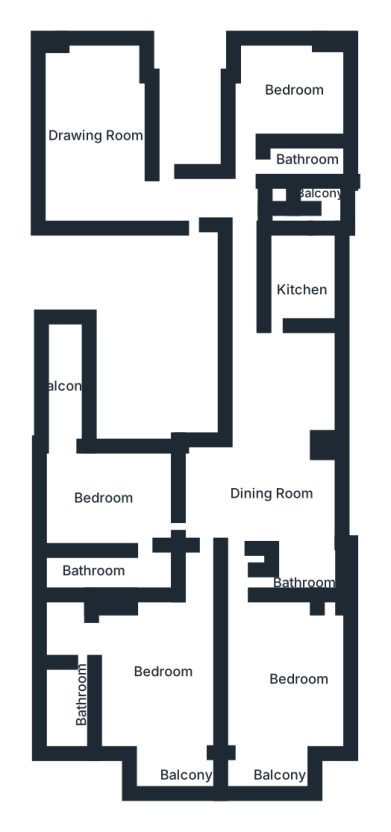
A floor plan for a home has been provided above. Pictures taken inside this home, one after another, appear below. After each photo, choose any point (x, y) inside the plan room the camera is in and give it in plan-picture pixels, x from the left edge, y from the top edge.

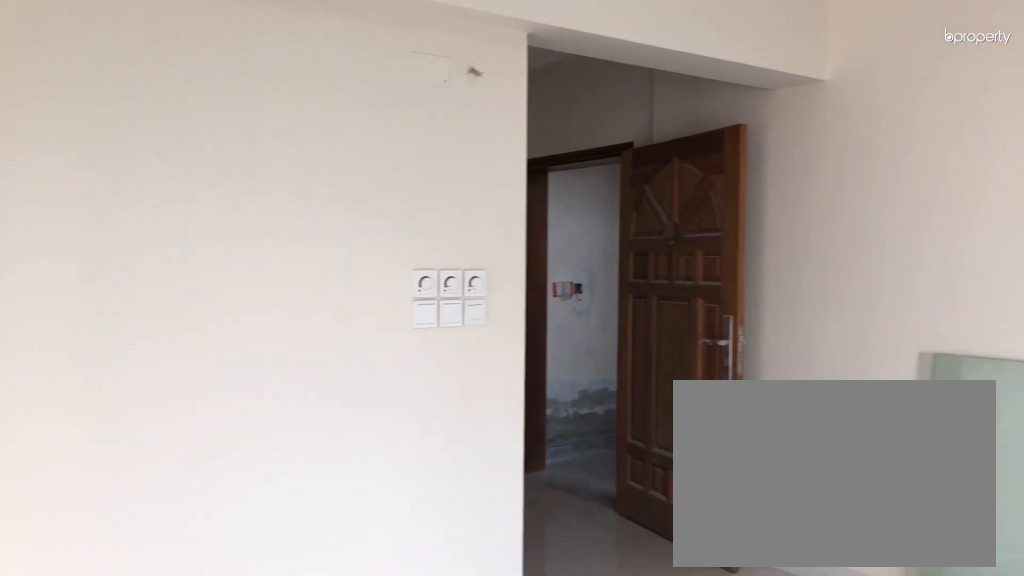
(97, 157)
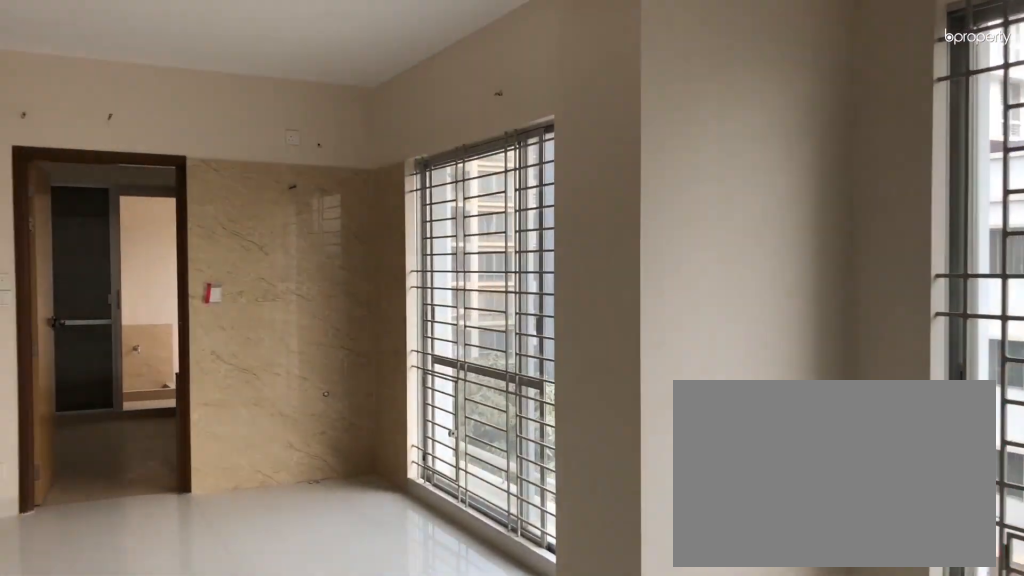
(255, 455)
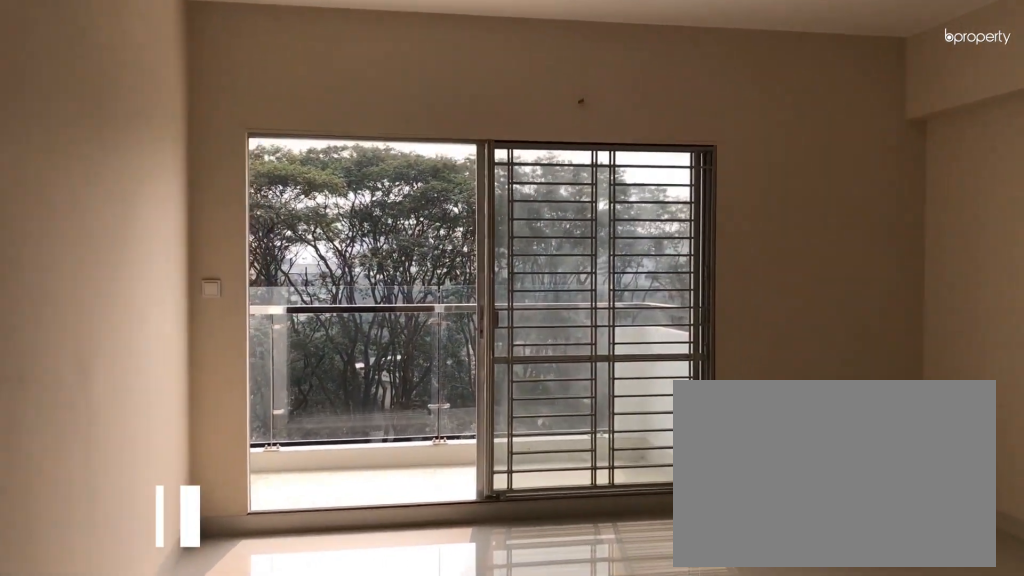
(155, 686)
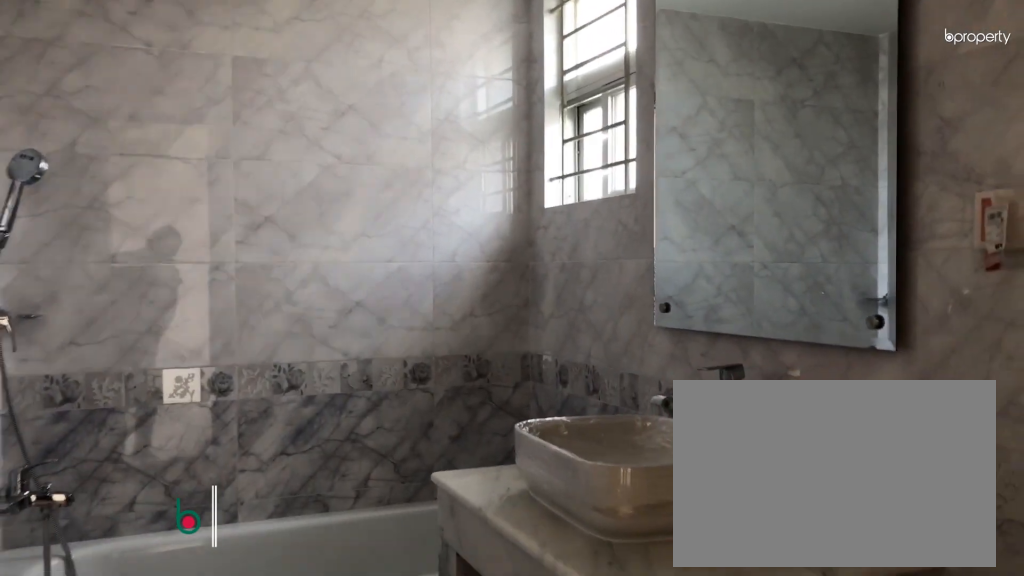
(81, 703)
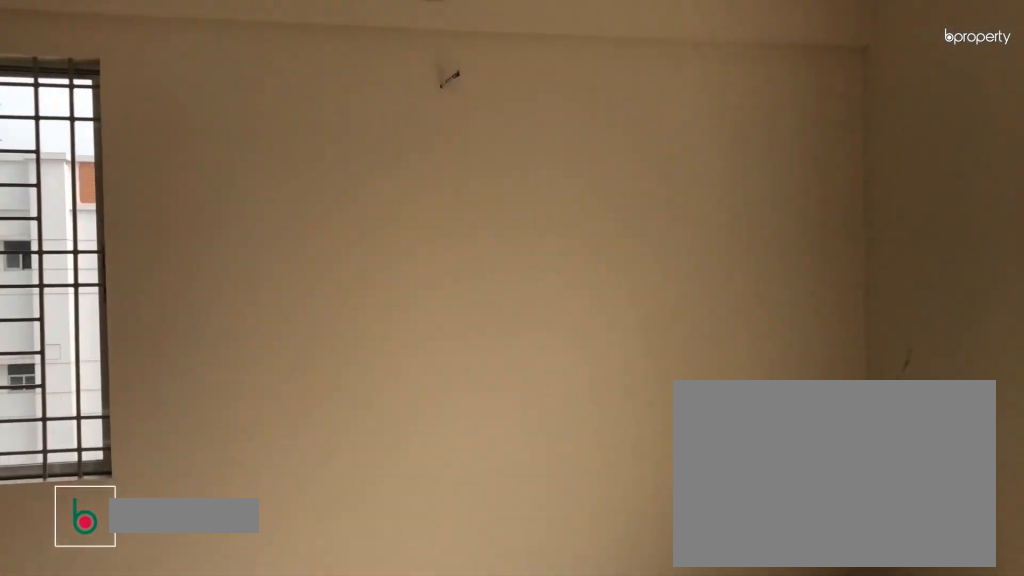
(271, 687)
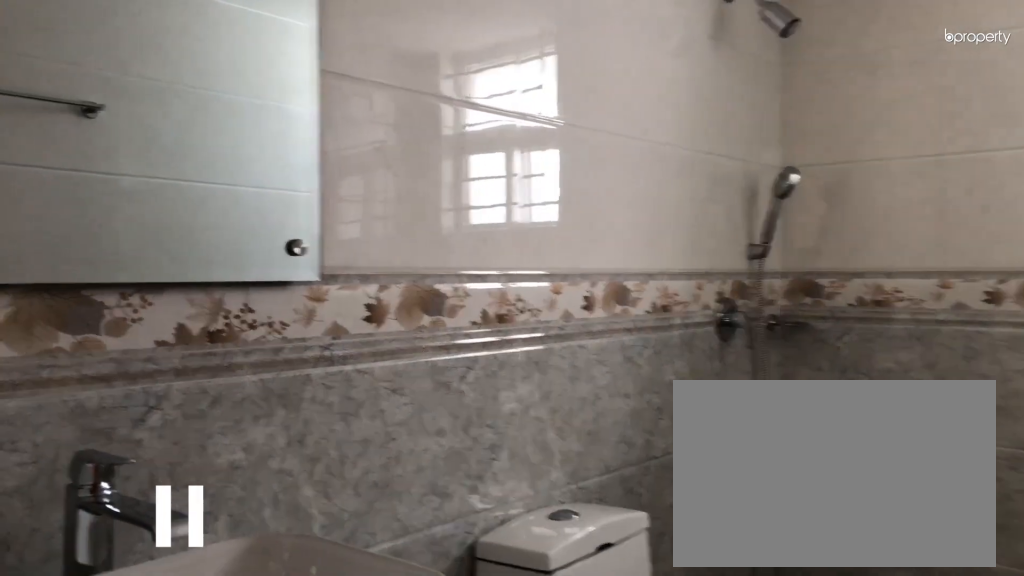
(292, 577)
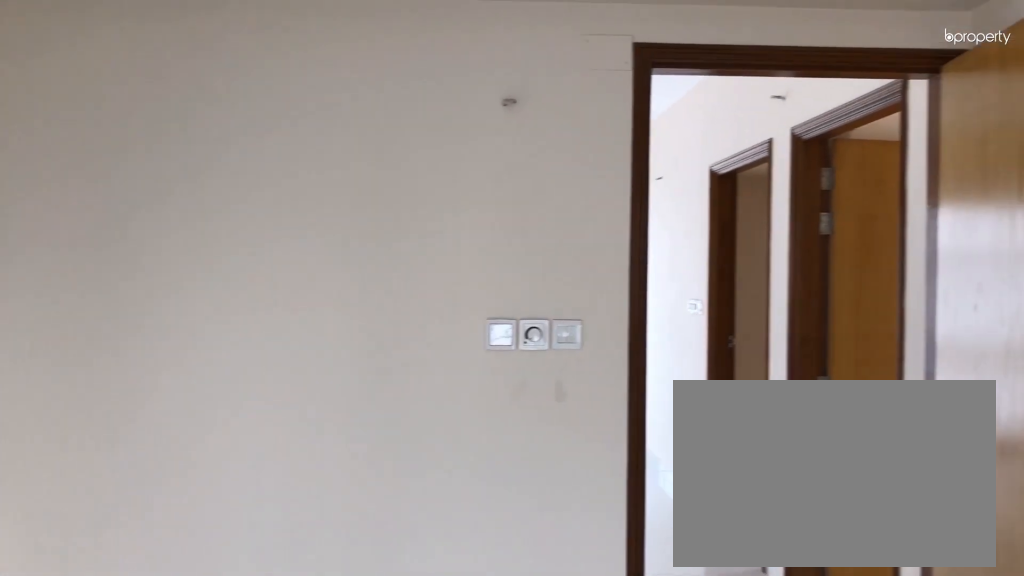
(127, 501)
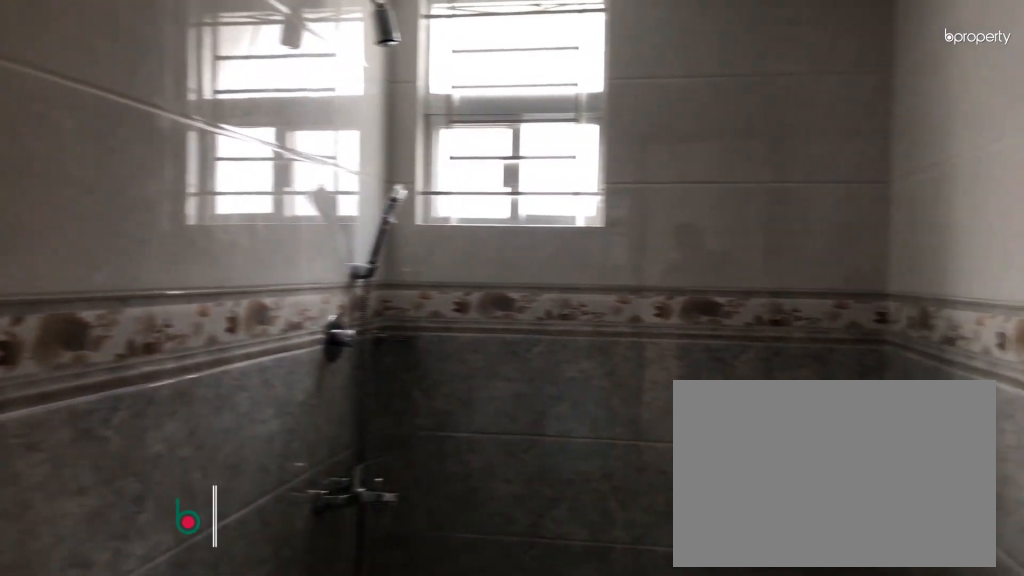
(102, 564)
